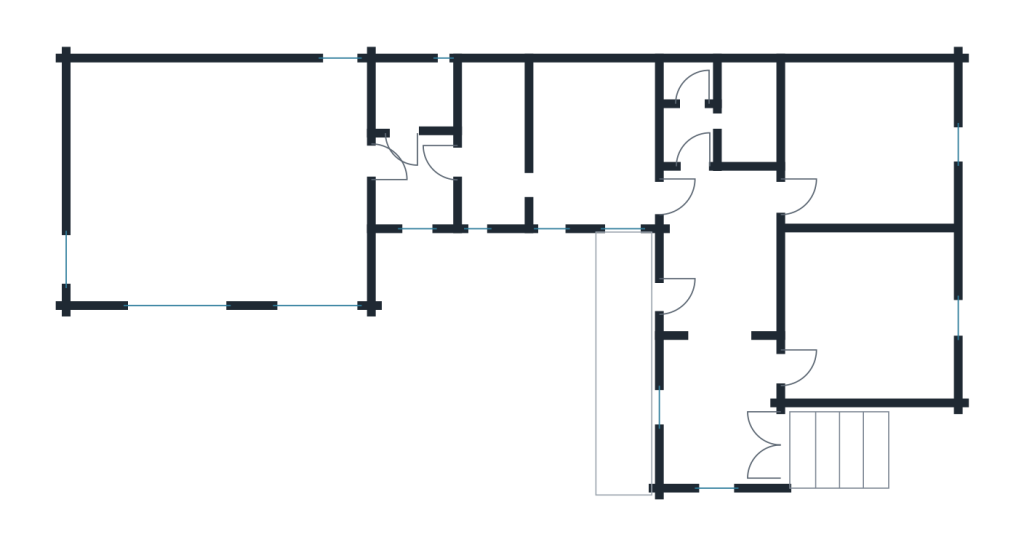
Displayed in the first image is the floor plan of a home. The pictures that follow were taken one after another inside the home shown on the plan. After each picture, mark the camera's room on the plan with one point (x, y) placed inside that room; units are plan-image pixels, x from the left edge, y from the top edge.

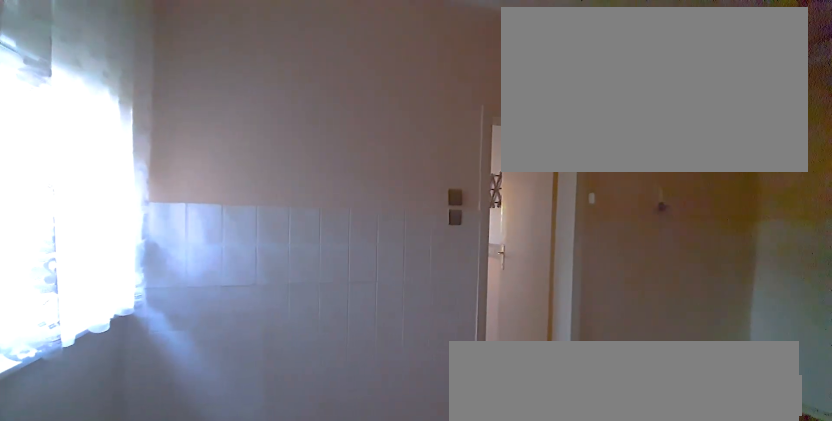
(492, 144)
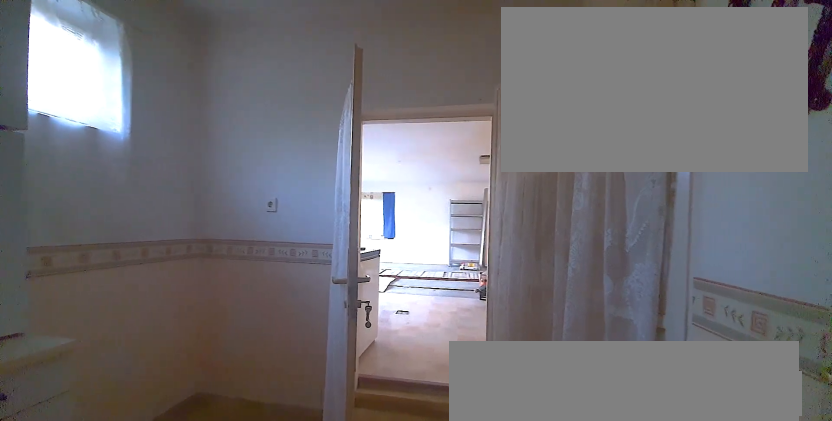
(413, 184)
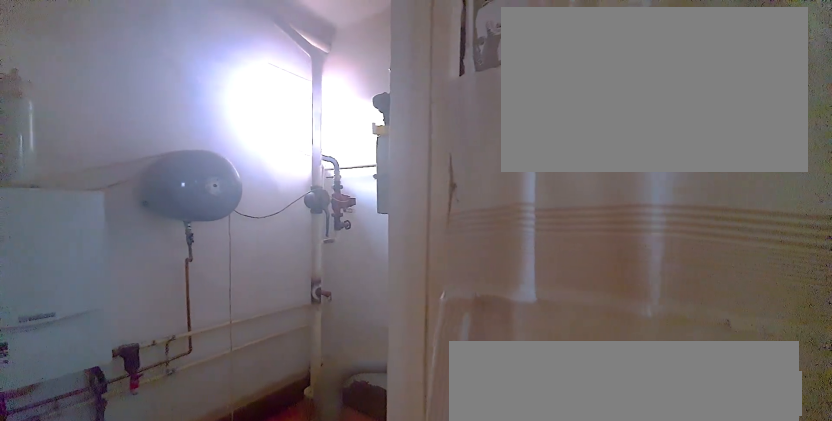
(412, 101)
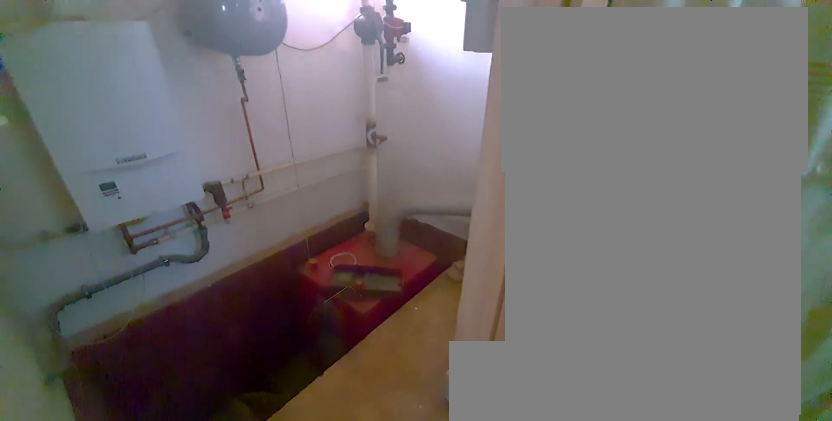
(412, 101)
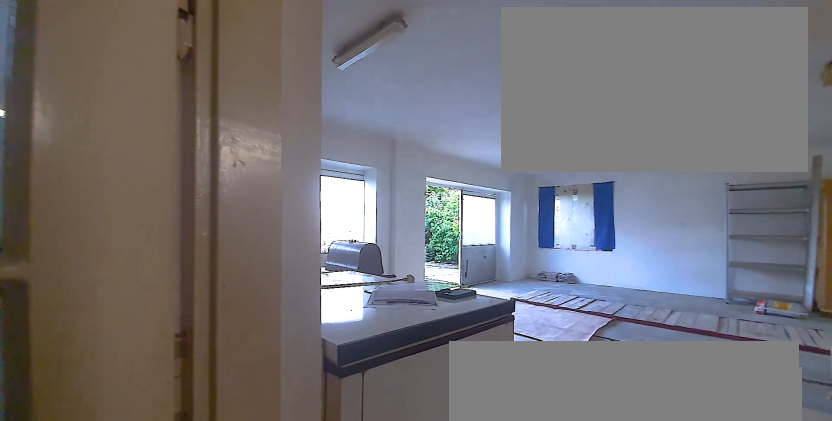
(219, 178)
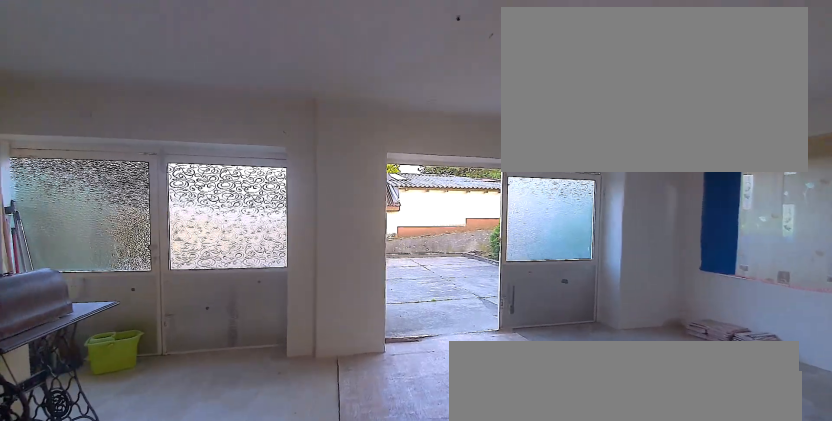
(219, 179)
